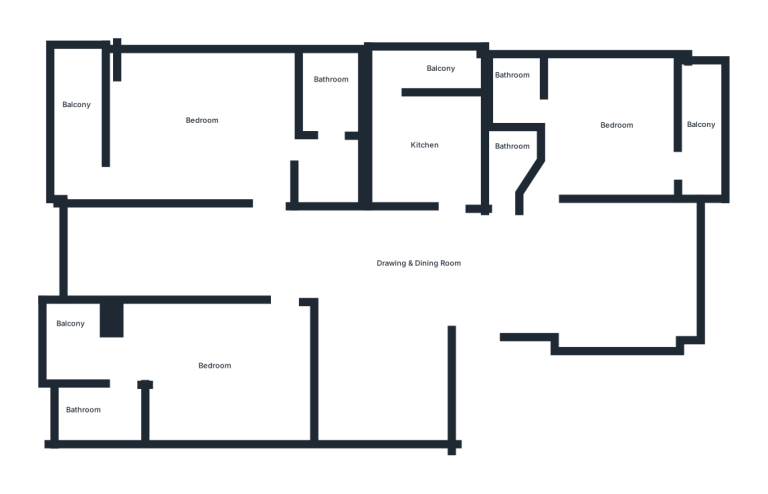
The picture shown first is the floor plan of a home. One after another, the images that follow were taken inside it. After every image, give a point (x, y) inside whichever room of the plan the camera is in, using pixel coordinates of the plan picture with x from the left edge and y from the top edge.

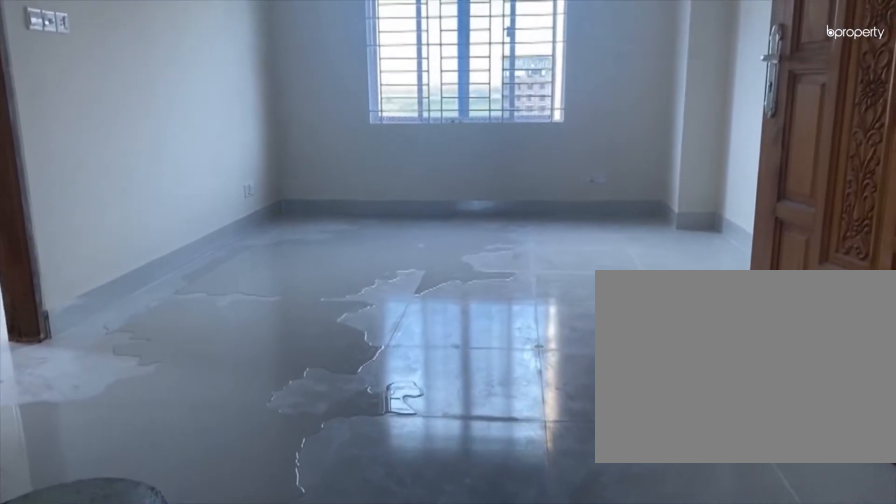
(383, 261)
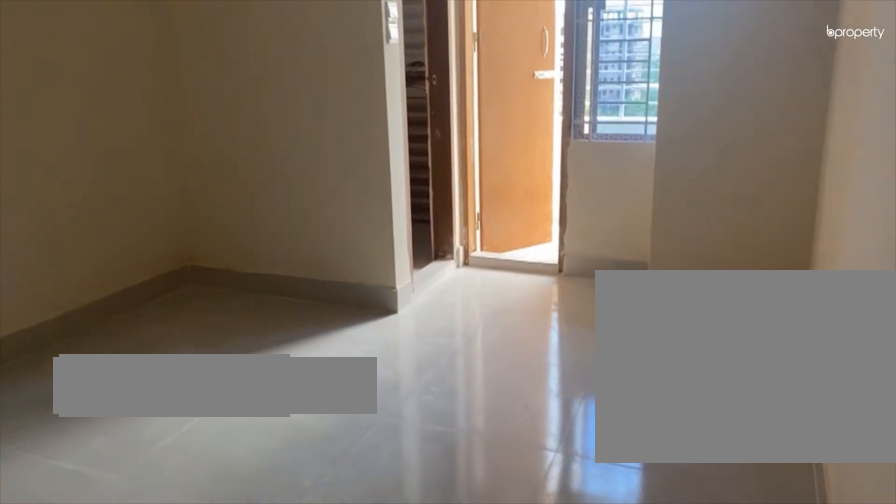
(210, 365)
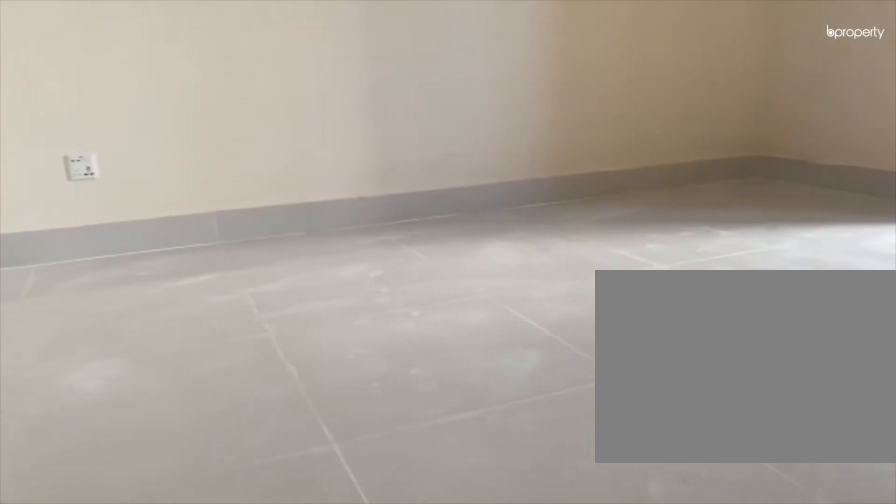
(210, 365)
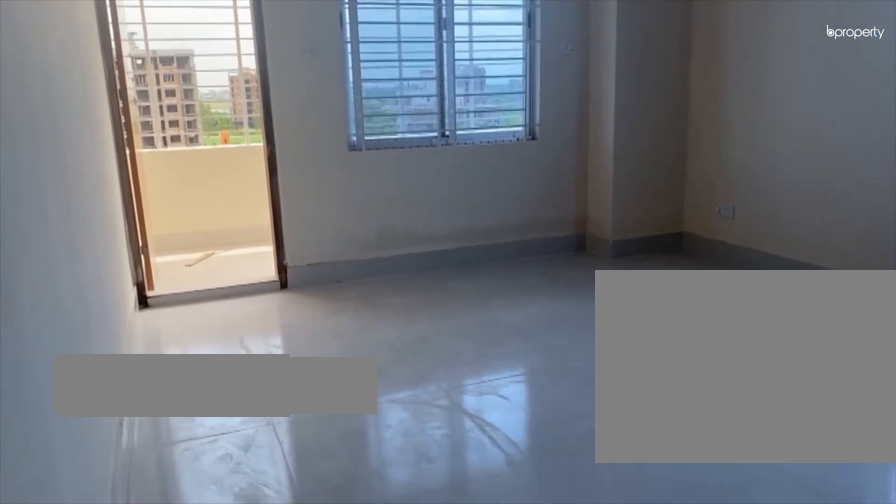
(203, 131)
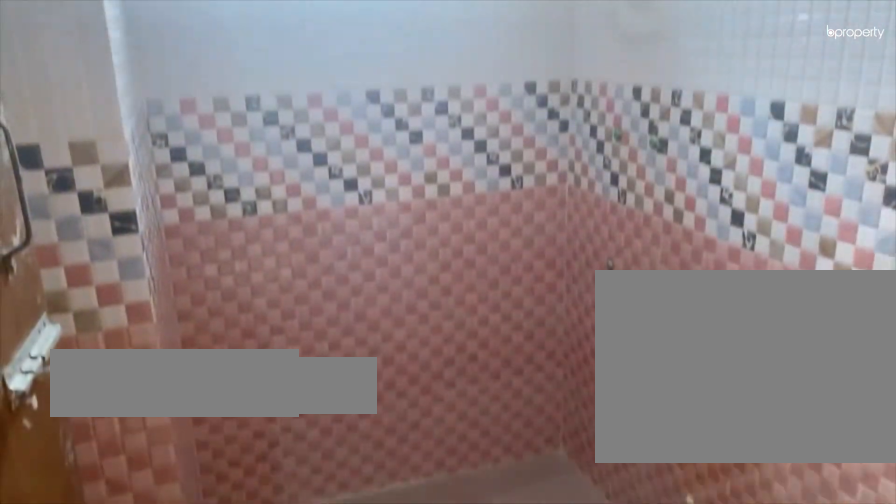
(330, 81)
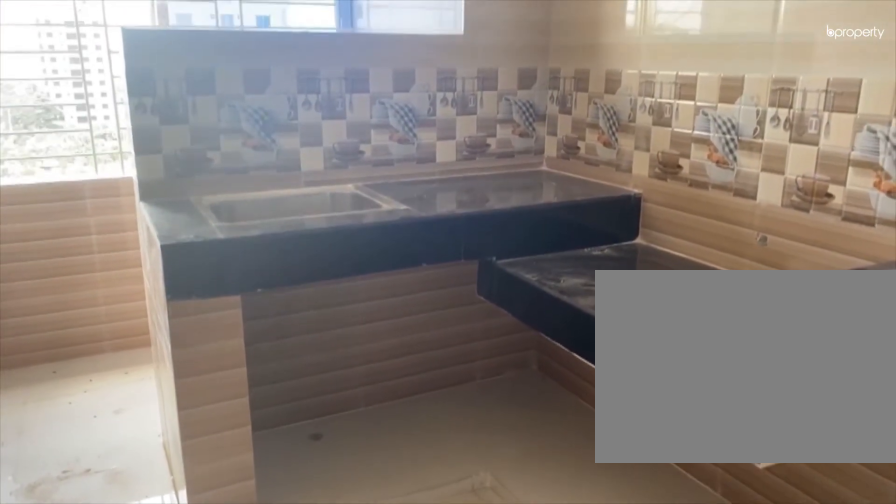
(433, 149)
